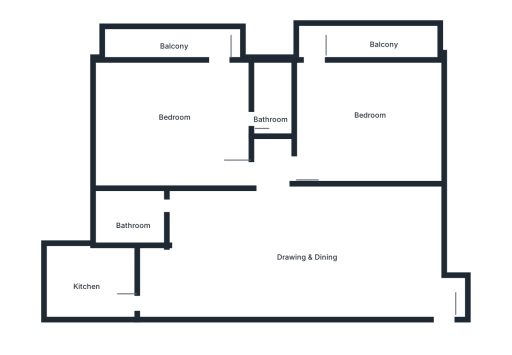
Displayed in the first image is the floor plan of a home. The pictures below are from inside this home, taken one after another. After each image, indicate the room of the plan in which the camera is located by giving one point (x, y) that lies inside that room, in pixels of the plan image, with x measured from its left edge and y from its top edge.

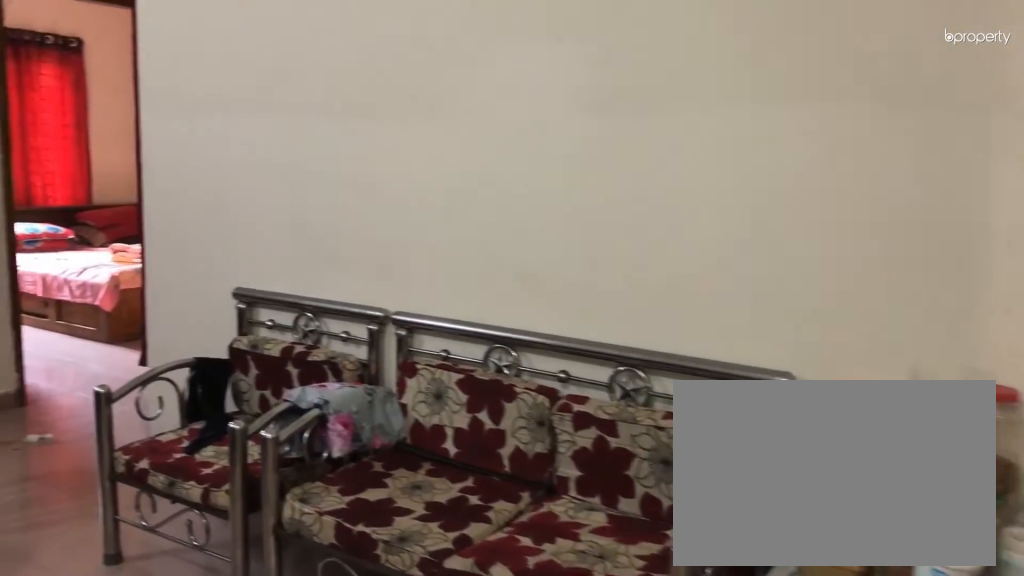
(310, 223)
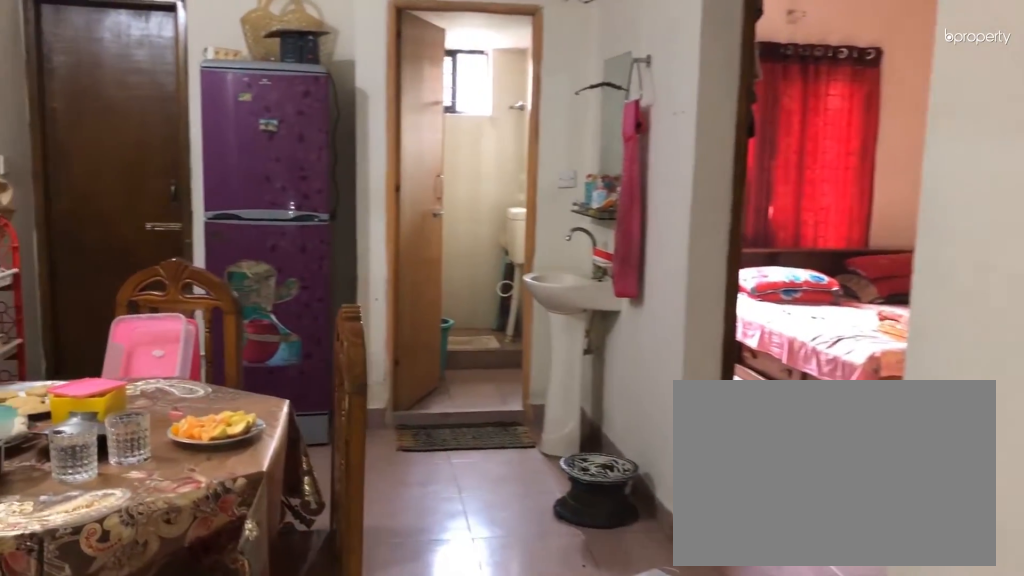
(310, 223)
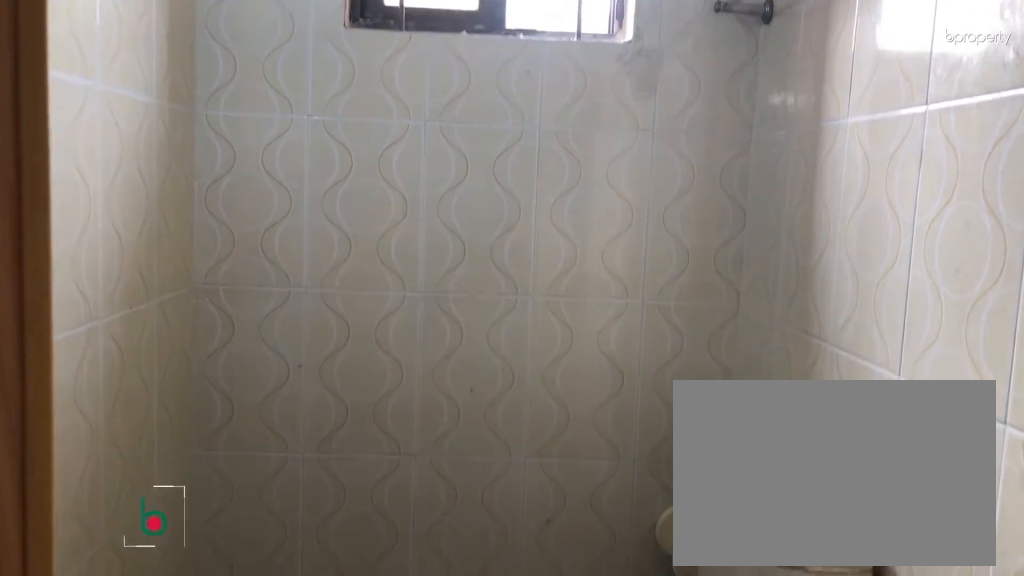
(137, 217)
